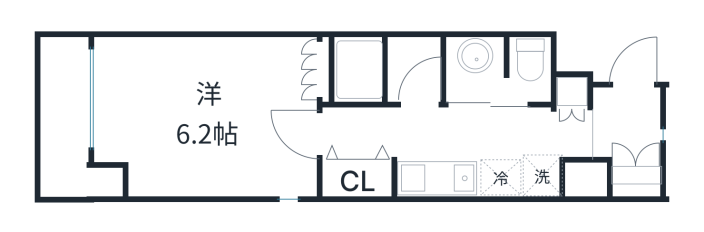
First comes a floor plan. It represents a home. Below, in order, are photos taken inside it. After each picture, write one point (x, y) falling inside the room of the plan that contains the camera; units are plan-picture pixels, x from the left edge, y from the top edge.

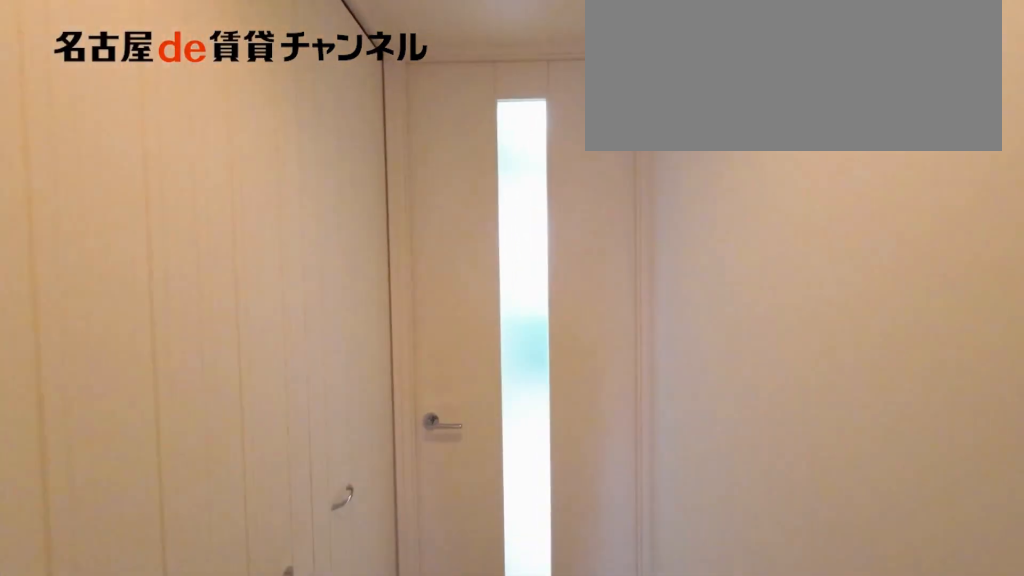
(626, 135)
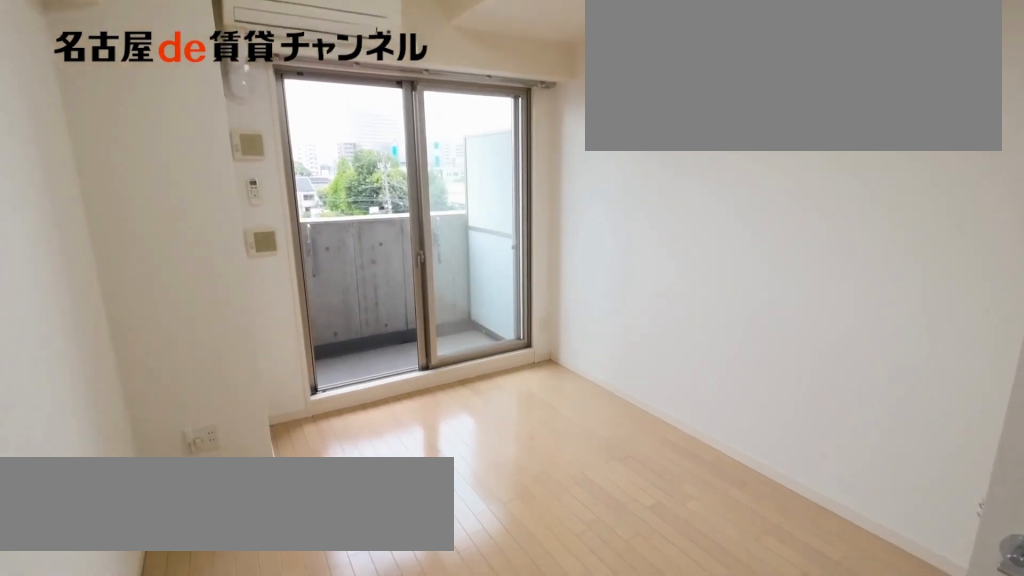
(205, 115)
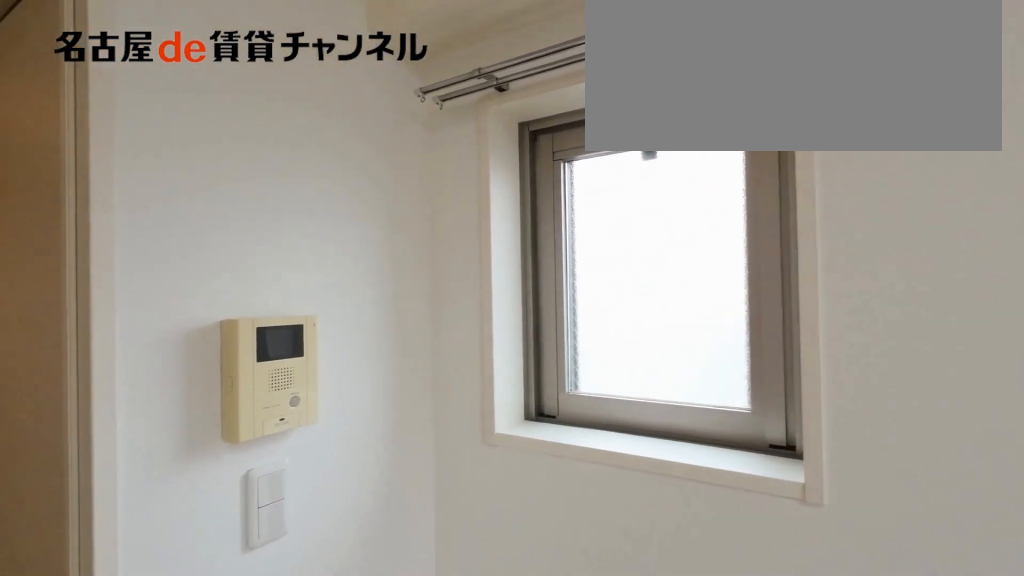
(205, 115)
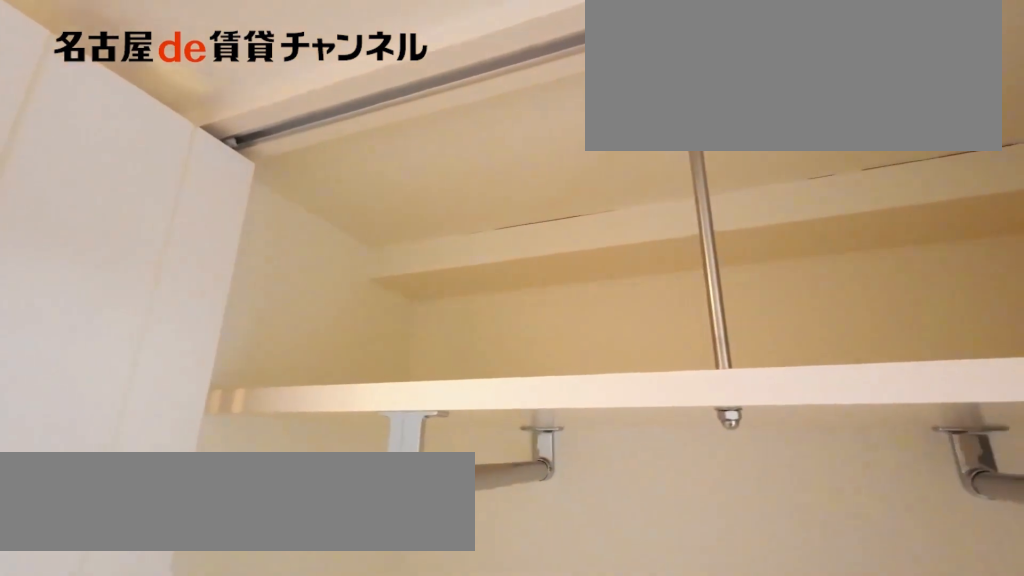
(359, 177)
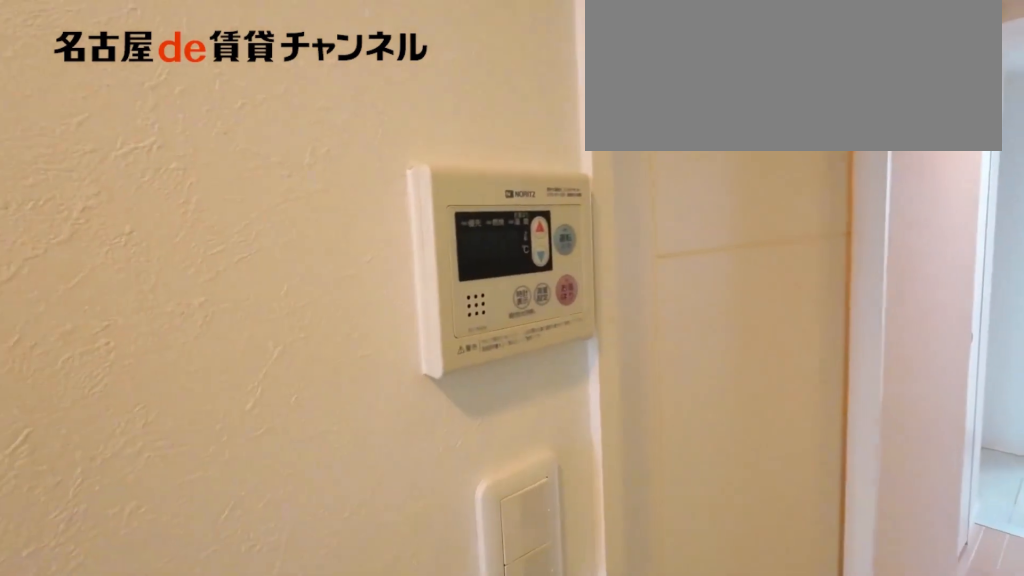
(455, 178)
